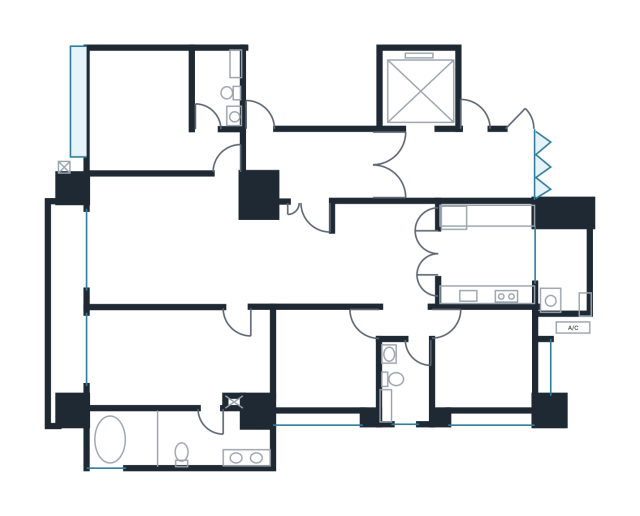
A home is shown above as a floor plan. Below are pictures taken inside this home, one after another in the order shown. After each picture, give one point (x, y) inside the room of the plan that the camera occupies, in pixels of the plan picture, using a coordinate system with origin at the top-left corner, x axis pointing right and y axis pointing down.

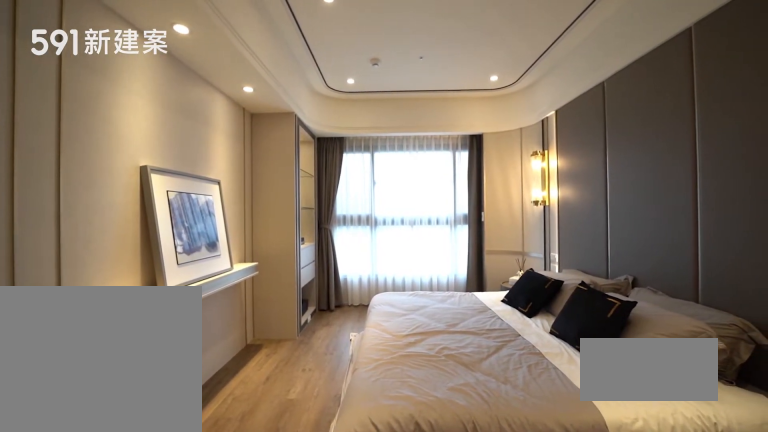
(172, 354)
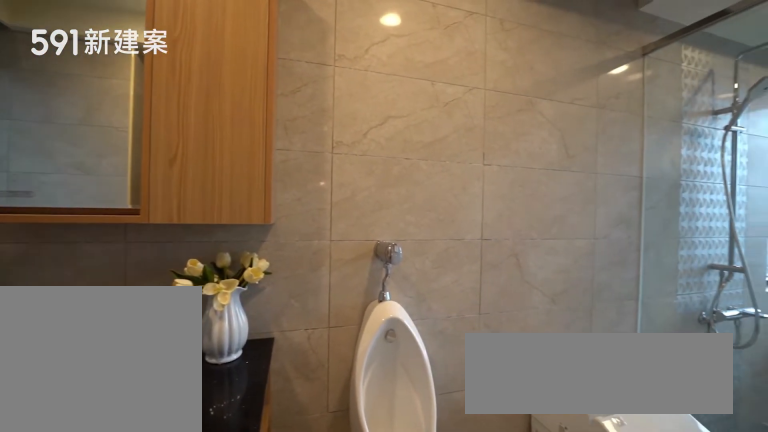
(172, 441)
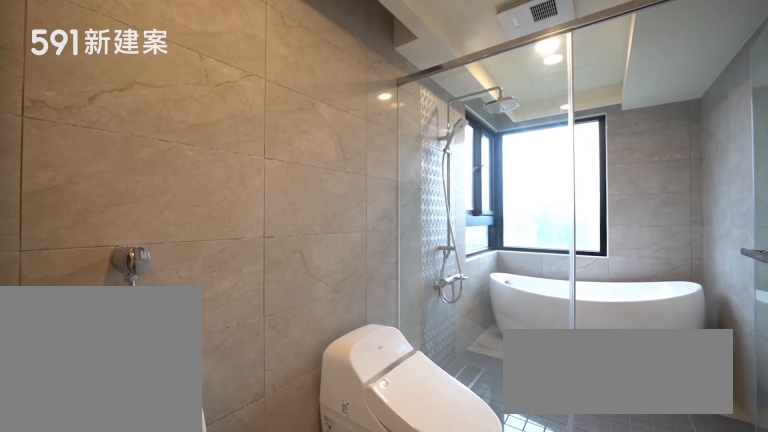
(172, 441)
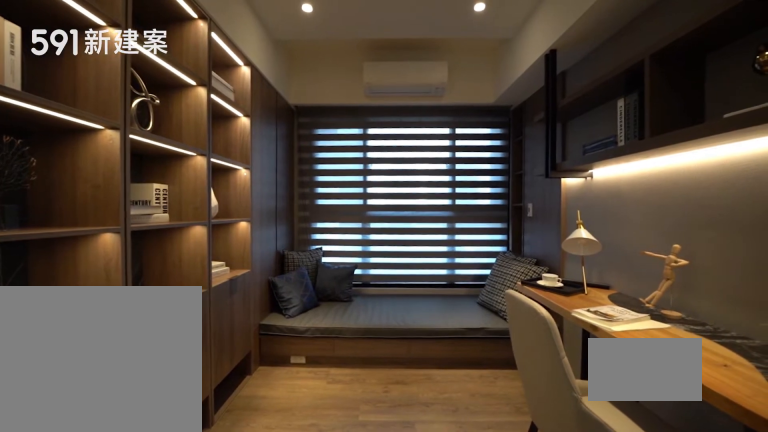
(326, 358)
